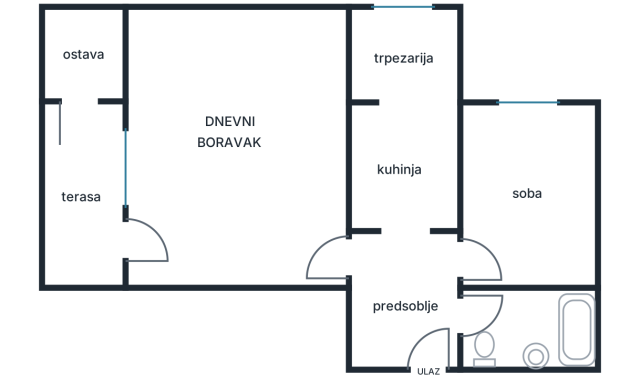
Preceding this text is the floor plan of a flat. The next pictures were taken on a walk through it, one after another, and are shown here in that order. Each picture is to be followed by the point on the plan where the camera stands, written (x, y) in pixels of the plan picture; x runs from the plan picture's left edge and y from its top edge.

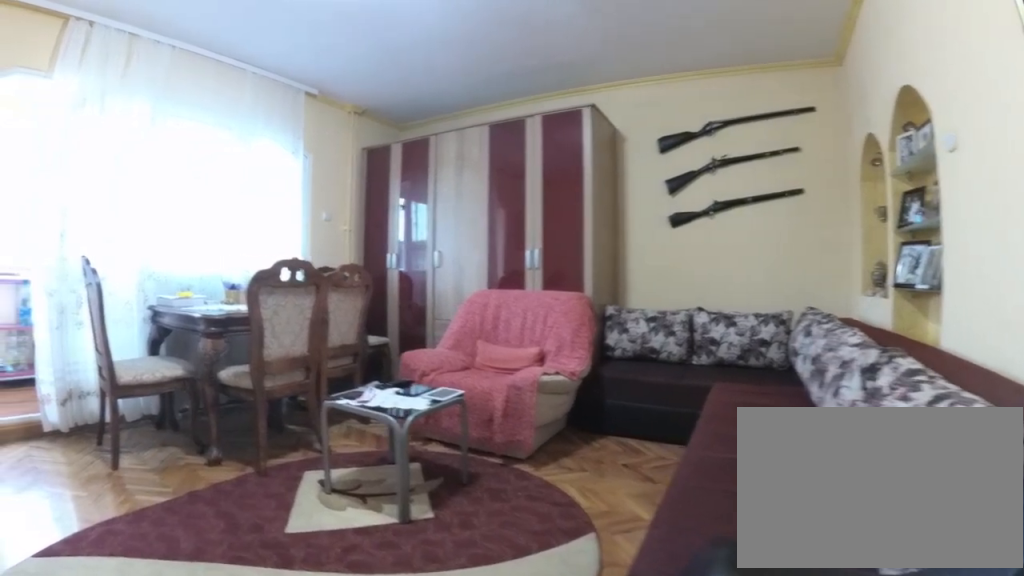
(327, 237)
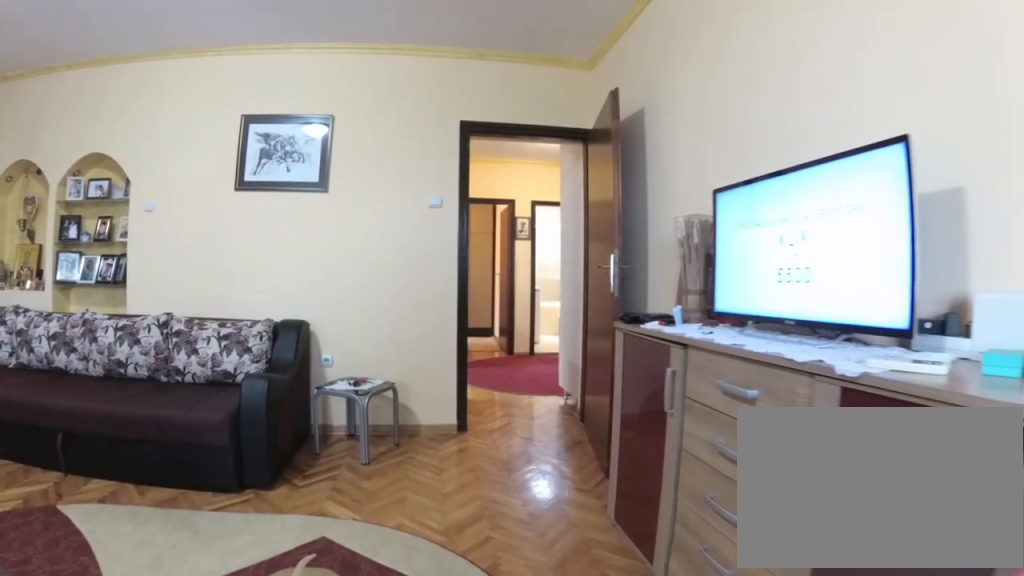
(168, 240)
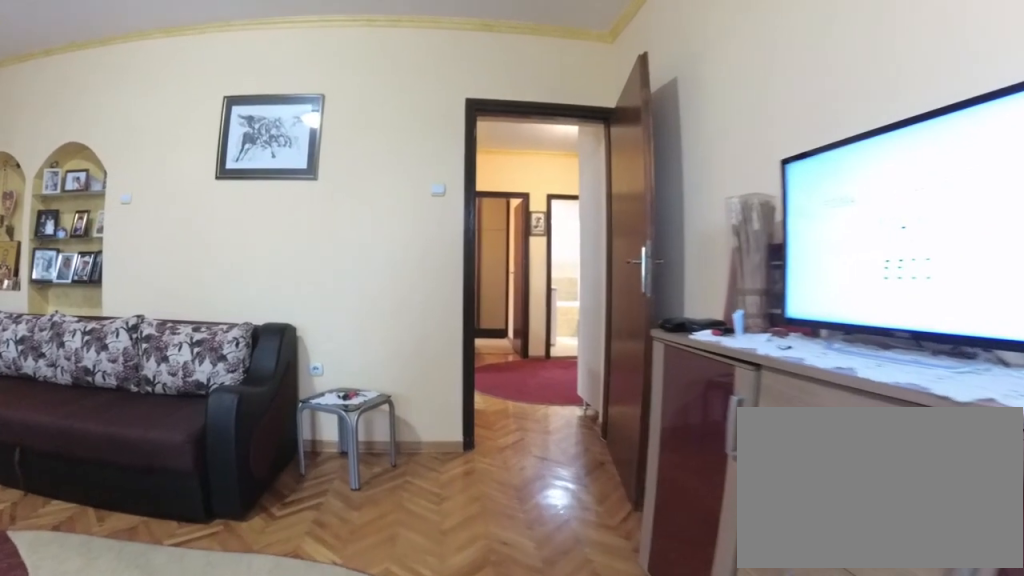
(188, 243)
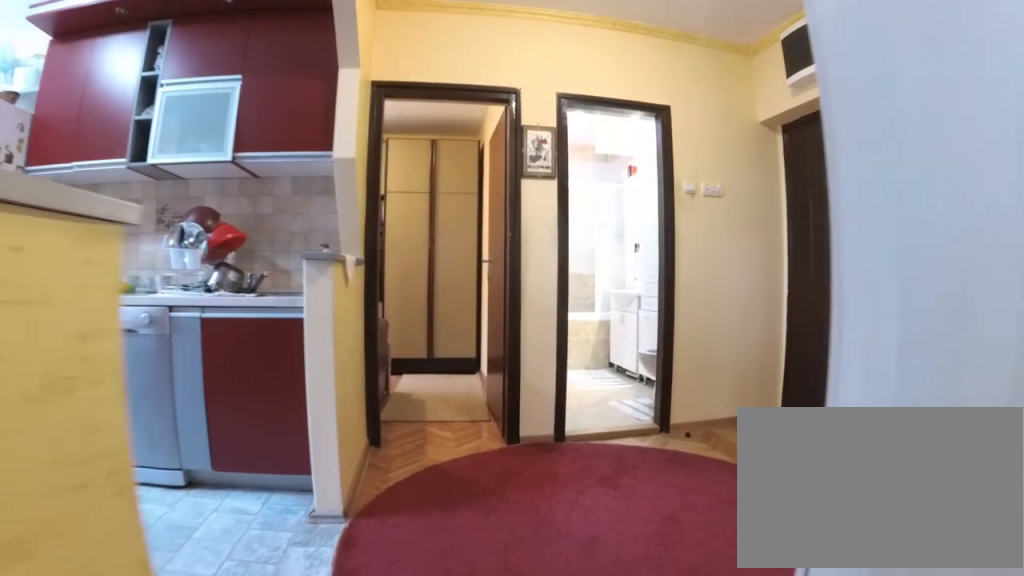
(340, 256)
